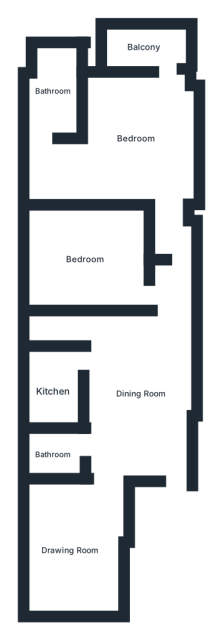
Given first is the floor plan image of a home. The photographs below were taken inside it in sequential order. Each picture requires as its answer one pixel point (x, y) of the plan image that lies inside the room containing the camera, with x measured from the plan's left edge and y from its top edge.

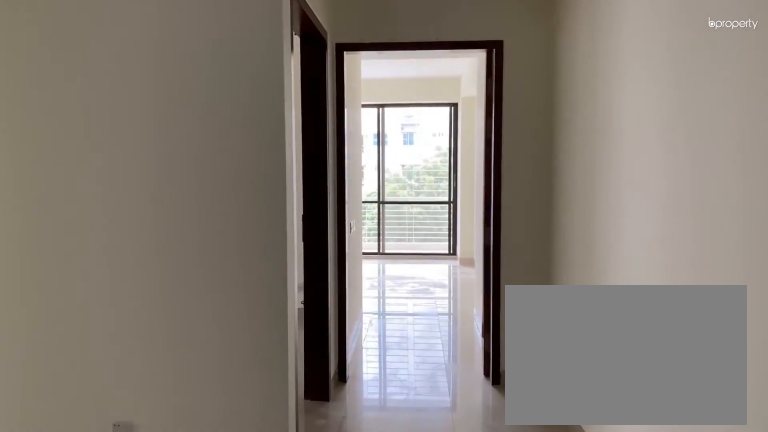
(140, 388)
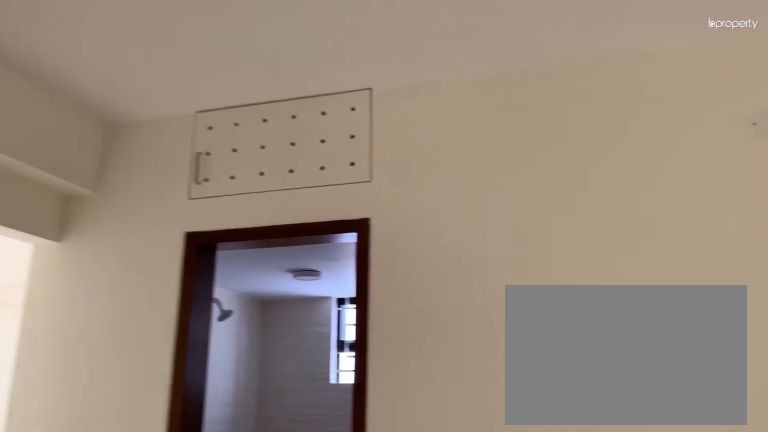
(140, 388)
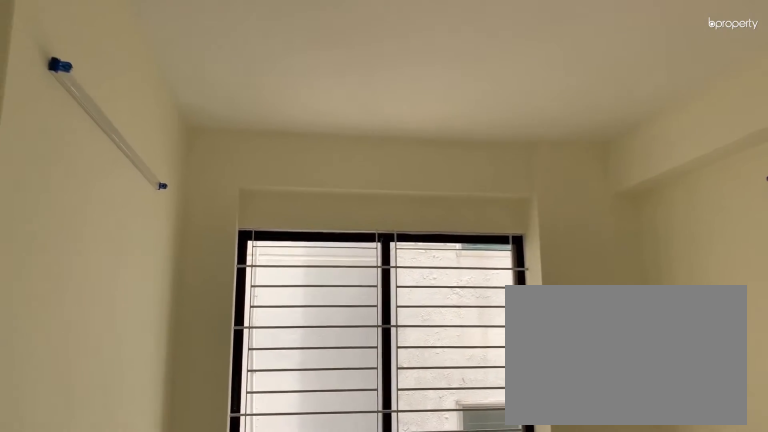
(70, 550)
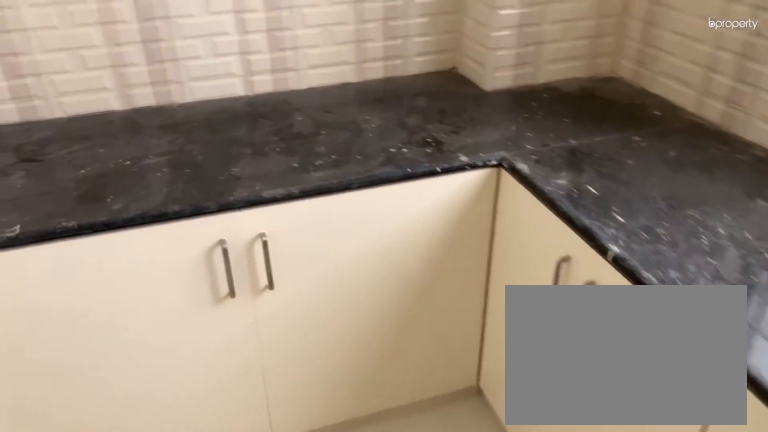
(53, 388)
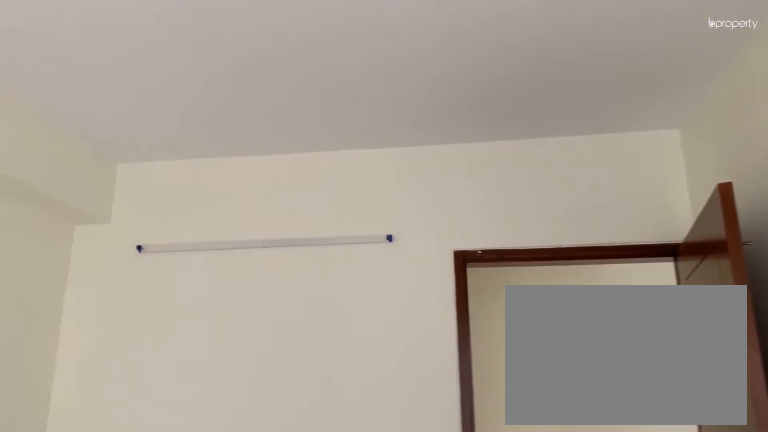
(85, 259)
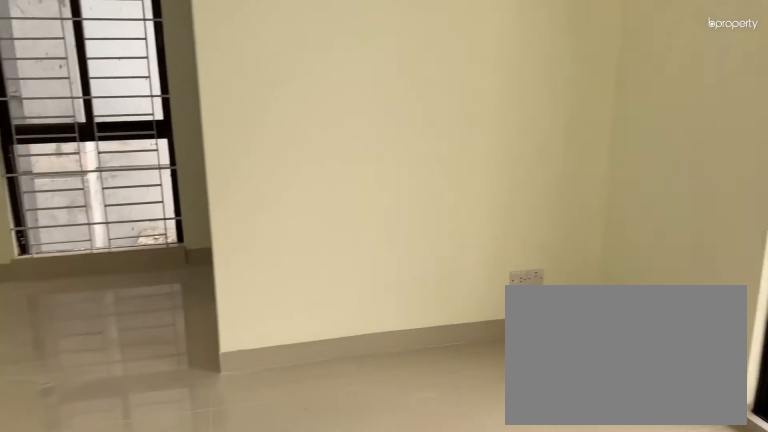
(132, 135)
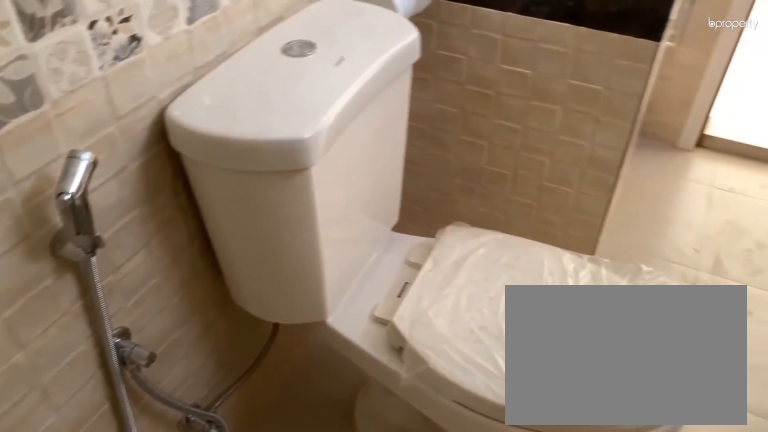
(51, 90)
